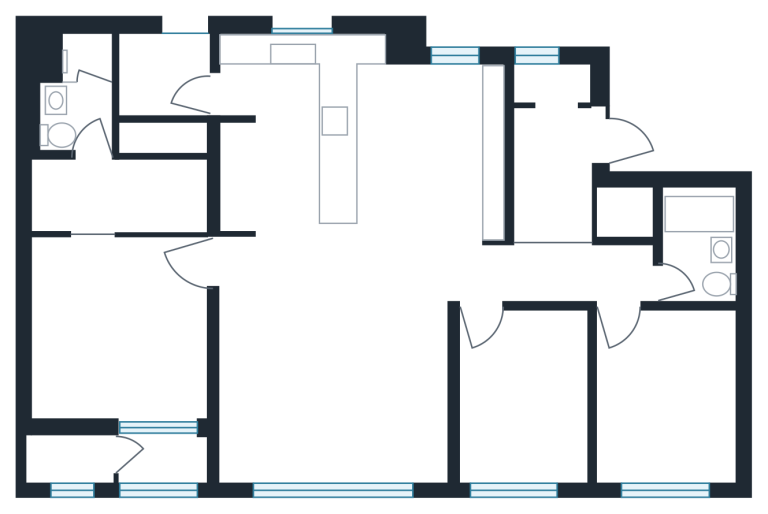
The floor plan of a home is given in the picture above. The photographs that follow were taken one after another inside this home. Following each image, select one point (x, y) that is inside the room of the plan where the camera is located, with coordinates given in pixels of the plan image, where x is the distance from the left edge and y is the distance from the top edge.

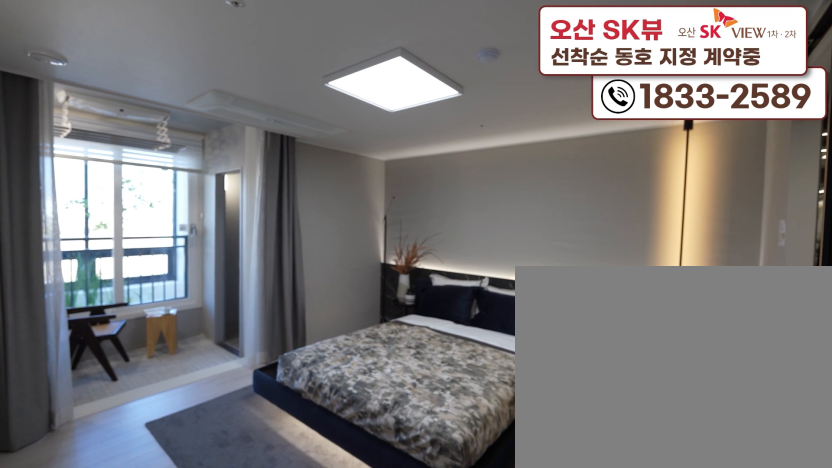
(122, 380)
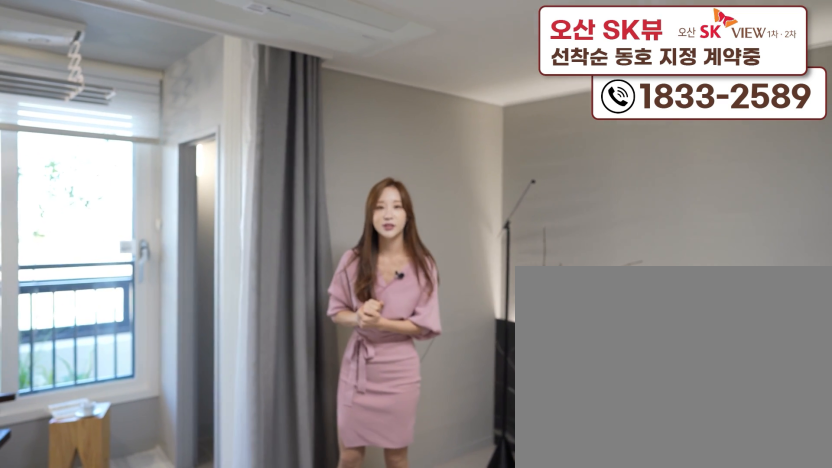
(122, 382)
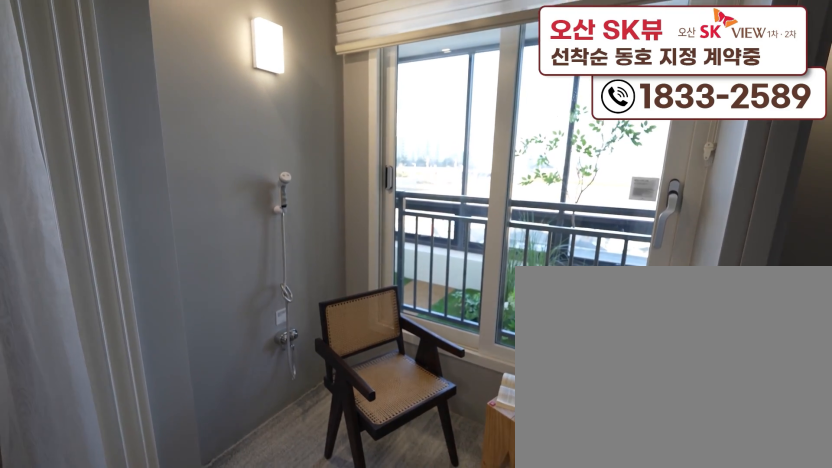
(160, 477)
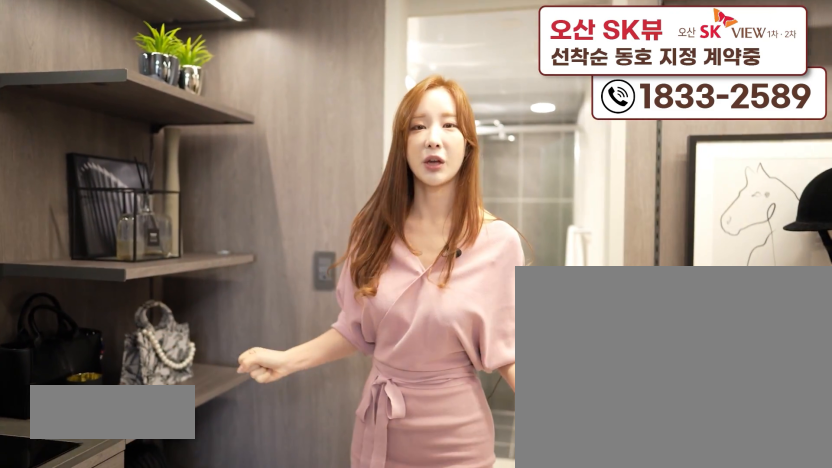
(87, 222)
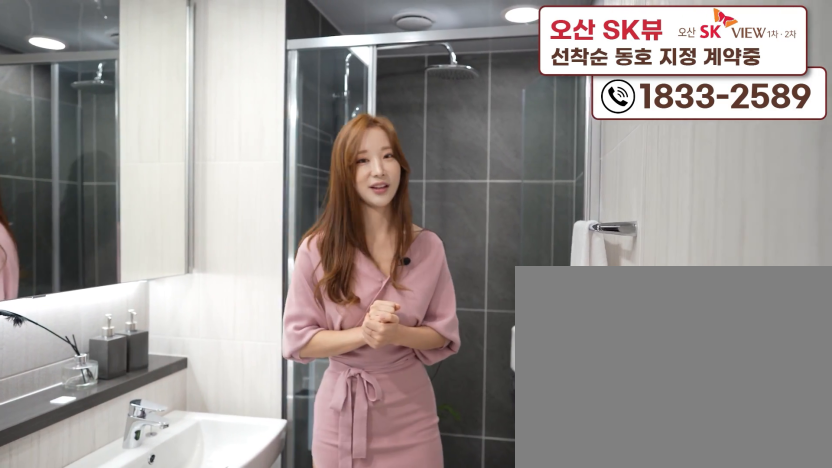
(84, 125)
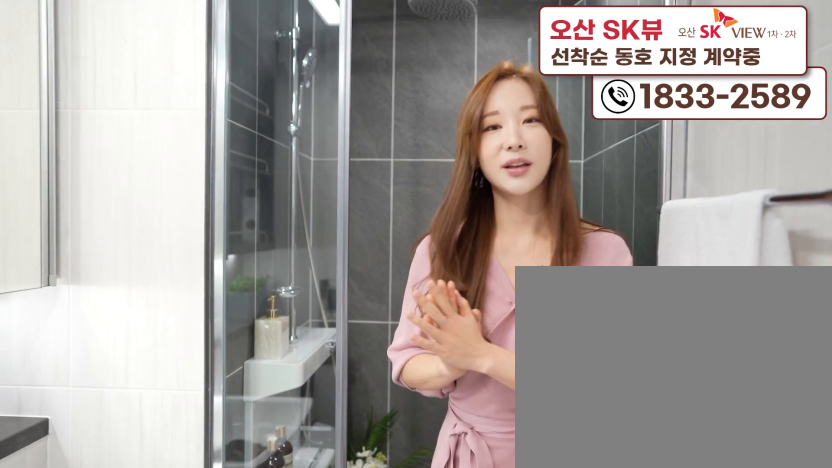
(84, 125)
